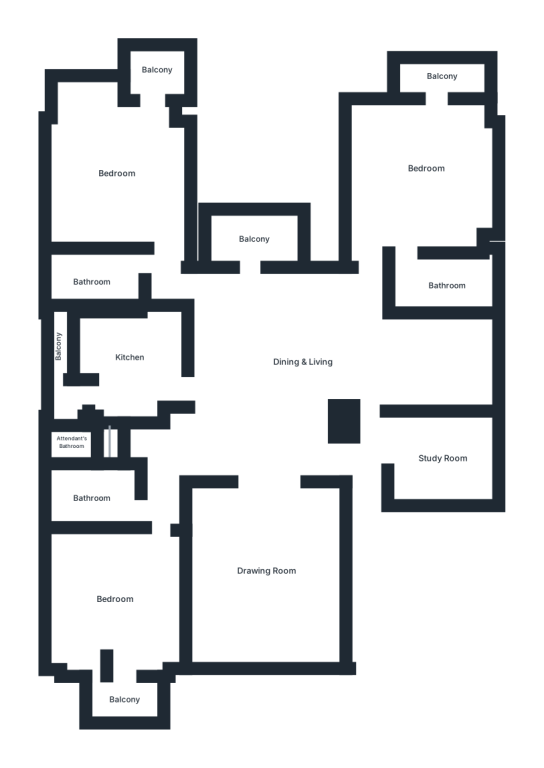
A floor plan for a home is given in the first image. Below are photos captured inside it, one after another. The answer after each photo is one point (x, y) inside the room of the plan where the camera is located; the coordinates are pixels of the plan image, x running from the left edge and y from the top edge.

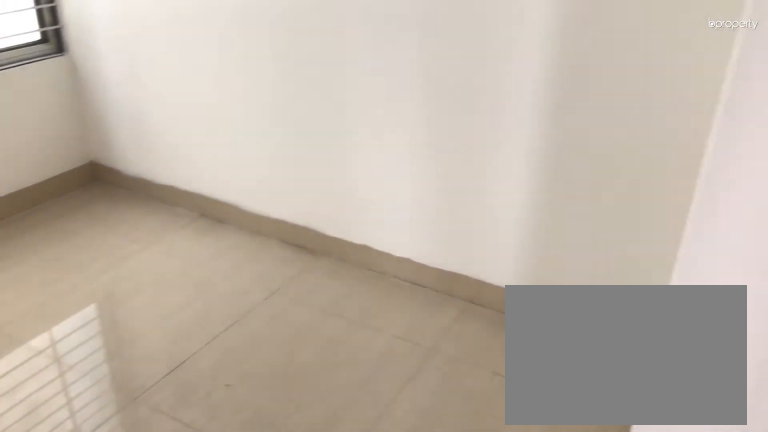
(436, 453)
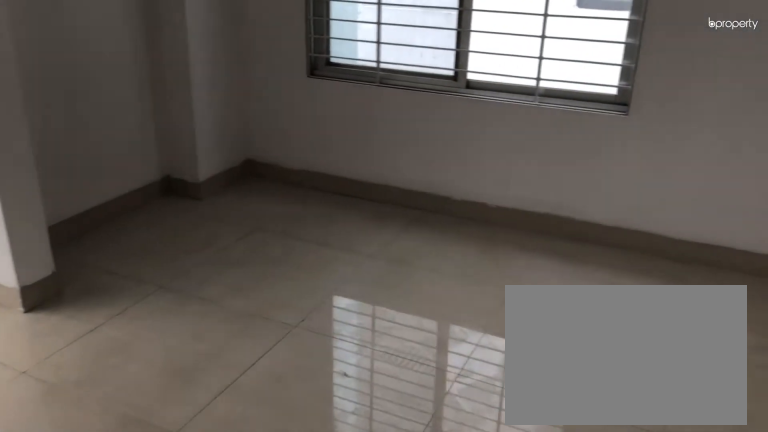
(115, 597)
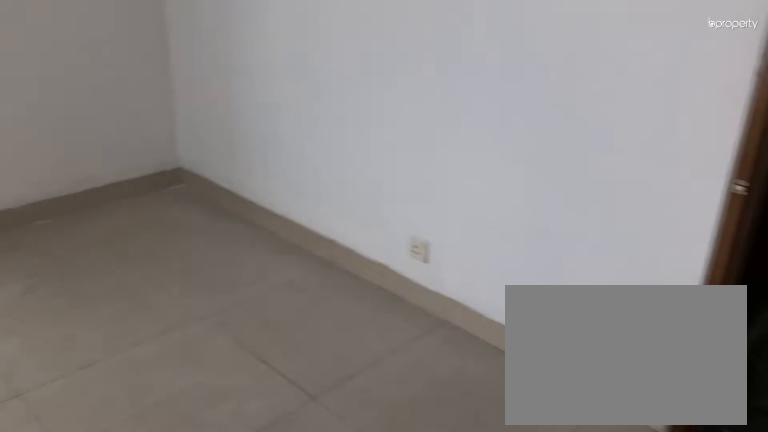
(115, 597)
